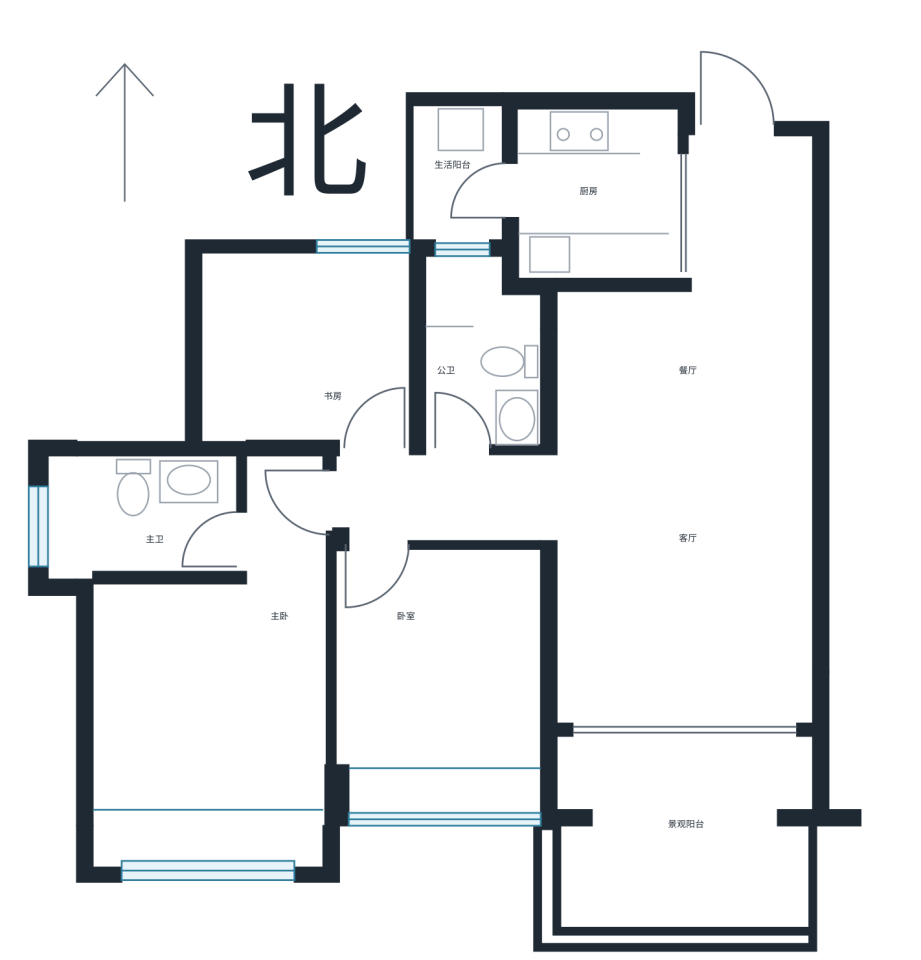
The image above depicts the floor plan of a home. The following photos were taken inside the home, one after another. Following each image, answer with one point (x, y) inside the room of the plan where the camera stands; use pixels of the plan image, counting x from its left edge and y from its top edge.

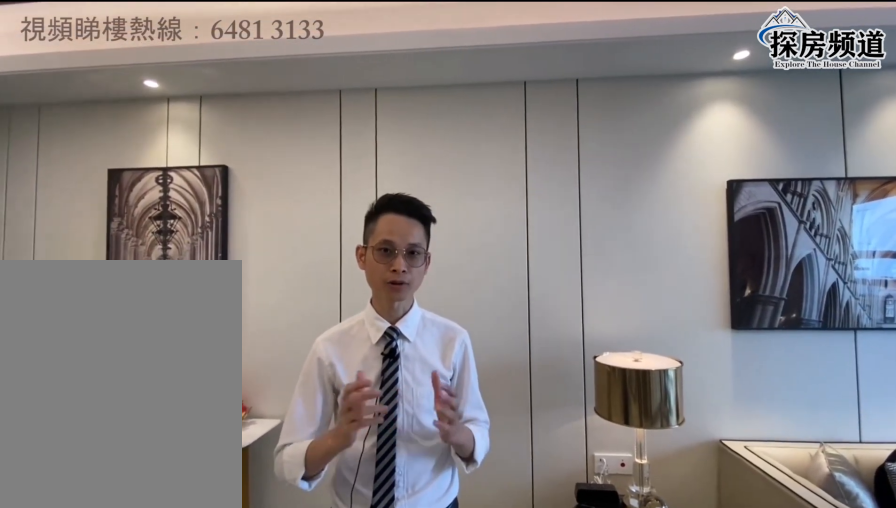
(709, 462)
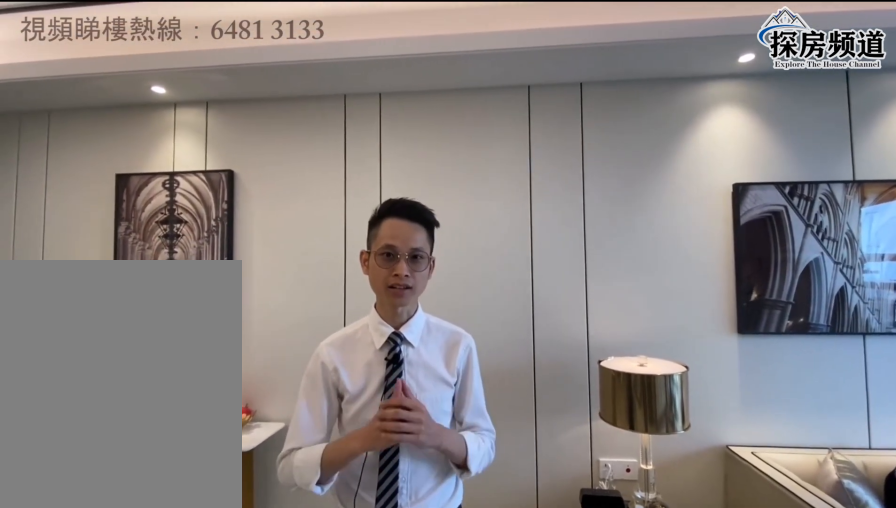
(710, 441)
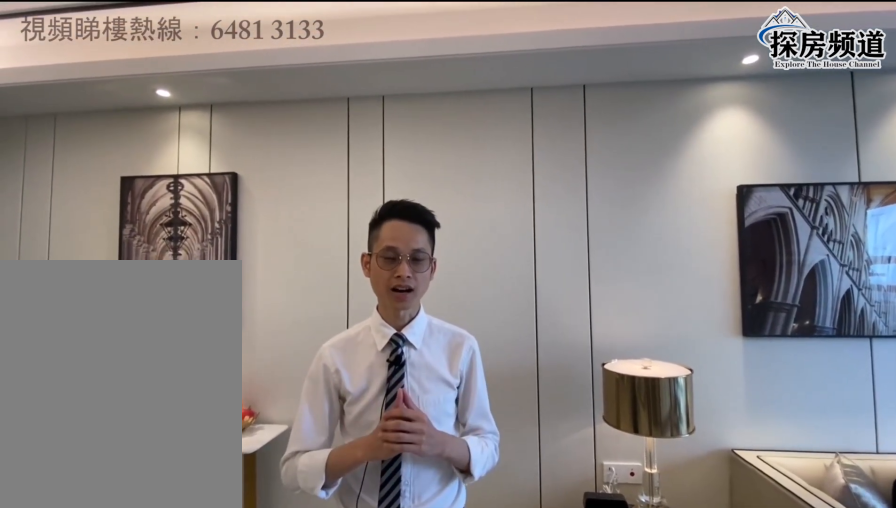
(709, 462)
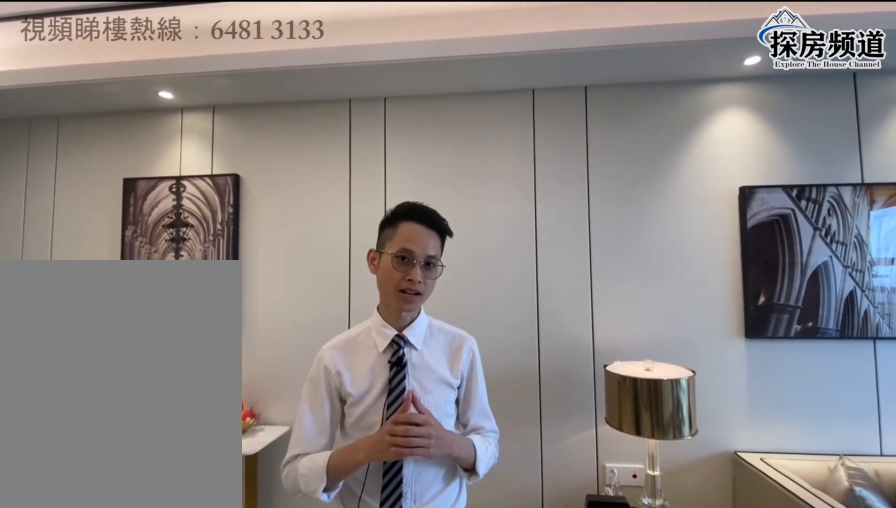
(710, 440)
